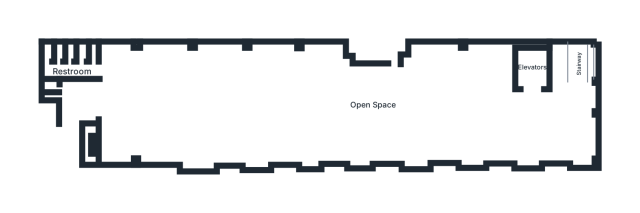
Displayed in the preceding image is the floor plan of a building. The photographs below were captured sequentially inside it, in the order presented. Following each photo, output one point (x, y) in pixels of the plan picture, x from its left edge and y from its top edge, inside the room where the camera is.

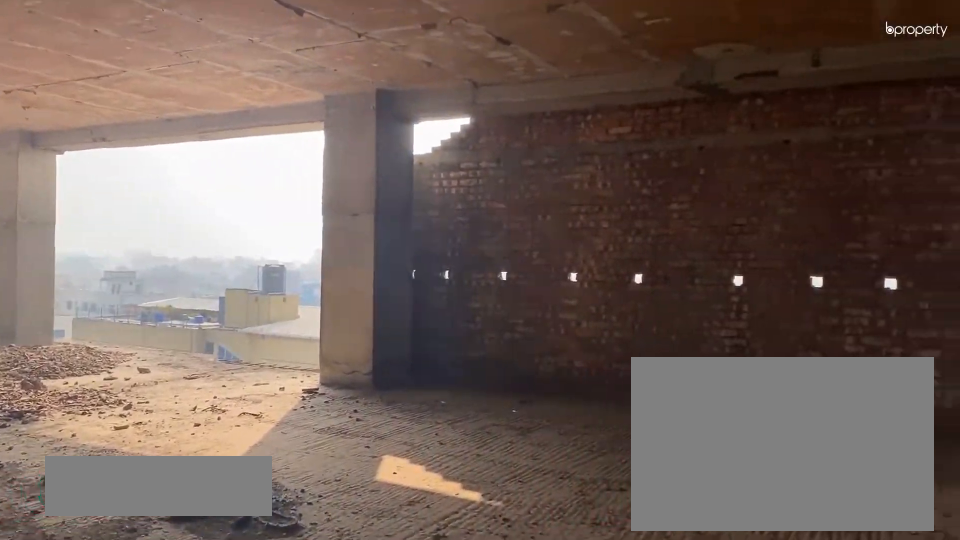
(468, 137)
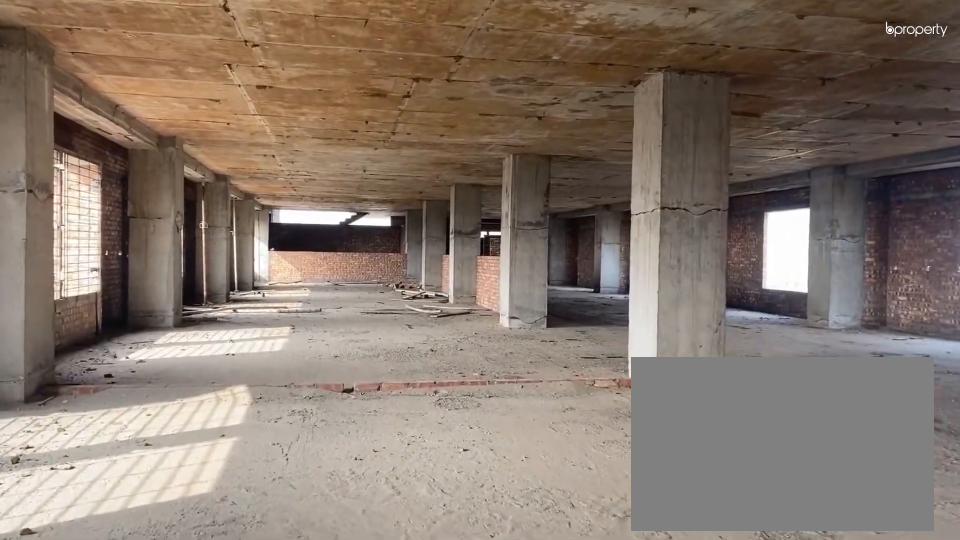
(364, 142)
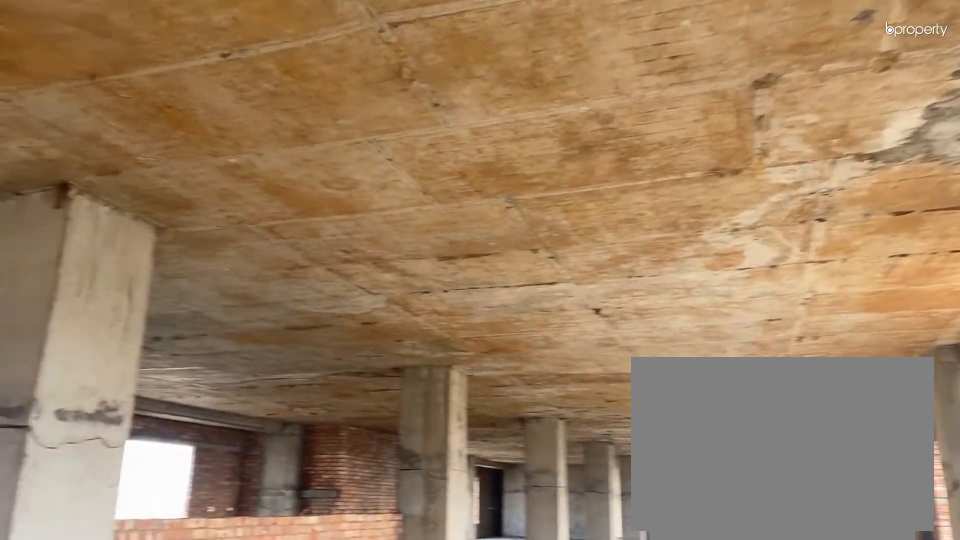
(132, 107)
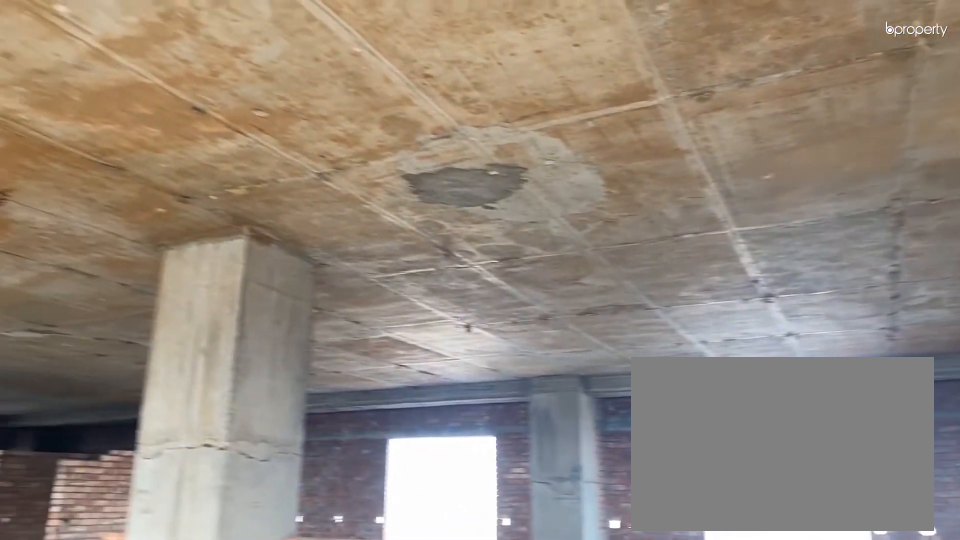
(132, 107)
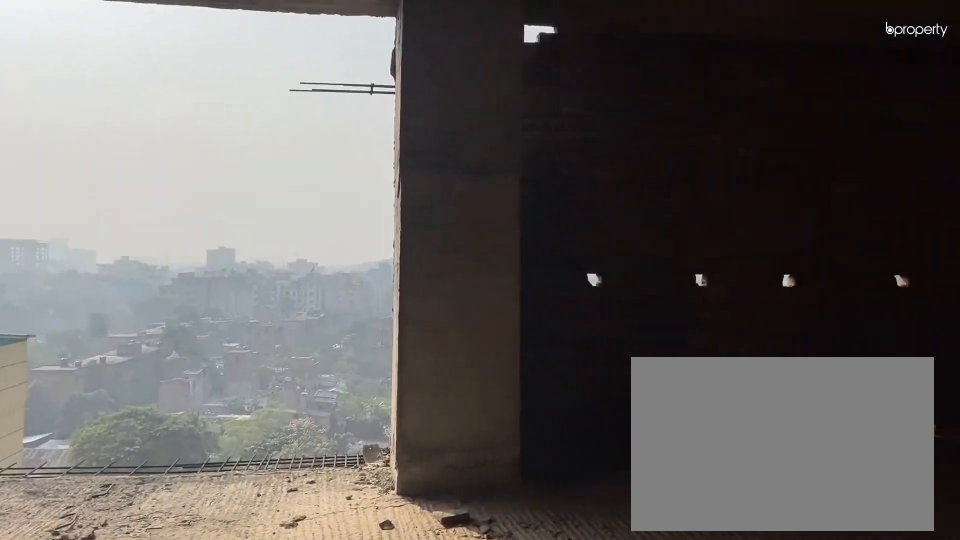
(575, 132)
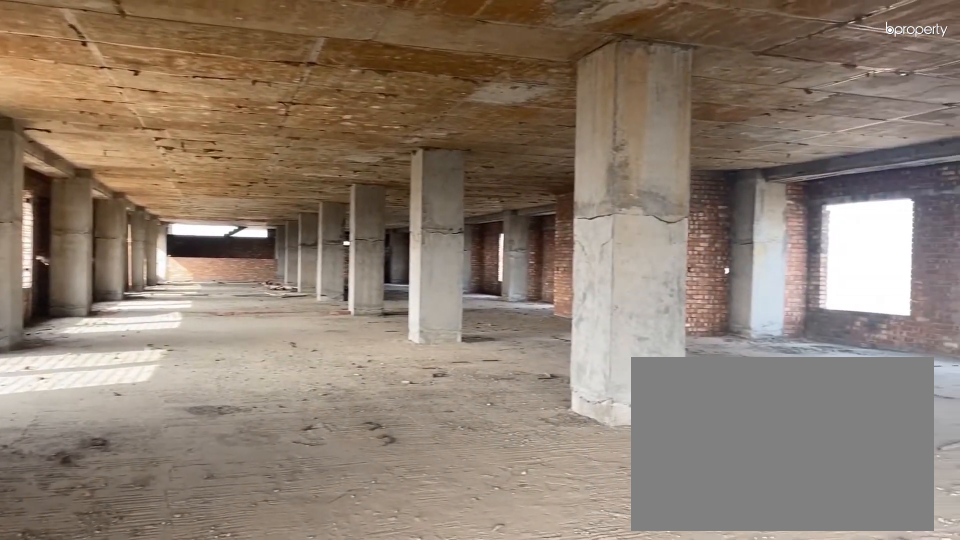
(476, 107)
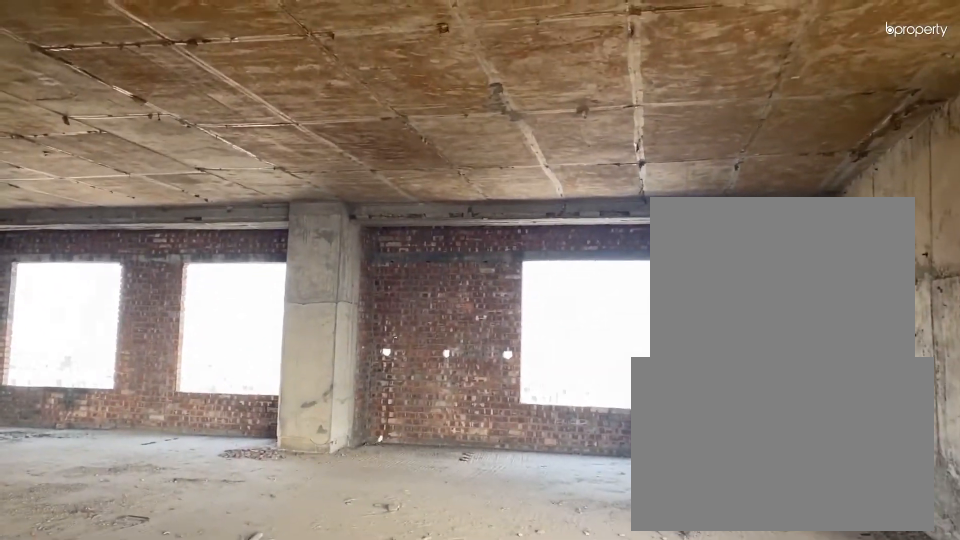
(476, 107)
